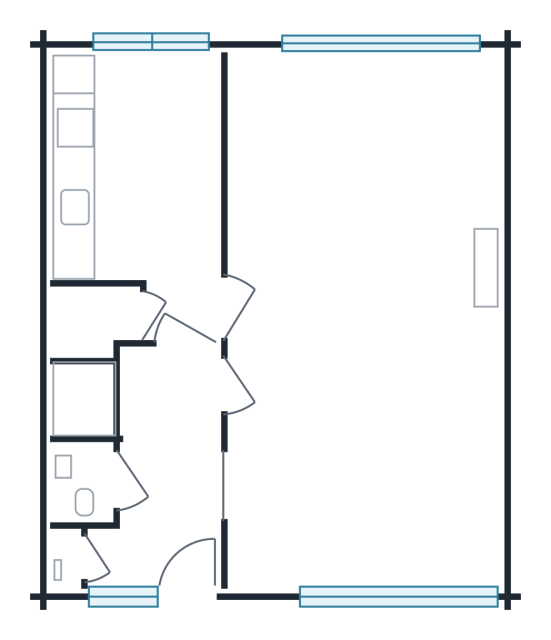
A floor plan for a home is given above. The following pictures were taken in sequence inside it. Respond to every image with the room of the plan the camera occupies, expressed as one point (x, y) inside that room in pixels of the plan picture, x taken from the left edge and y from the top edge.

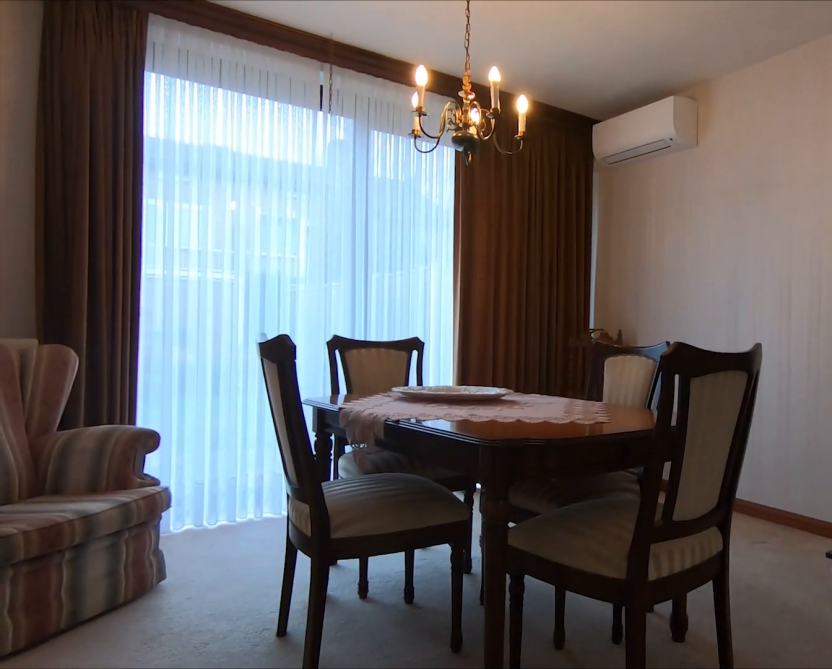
(255, 519)
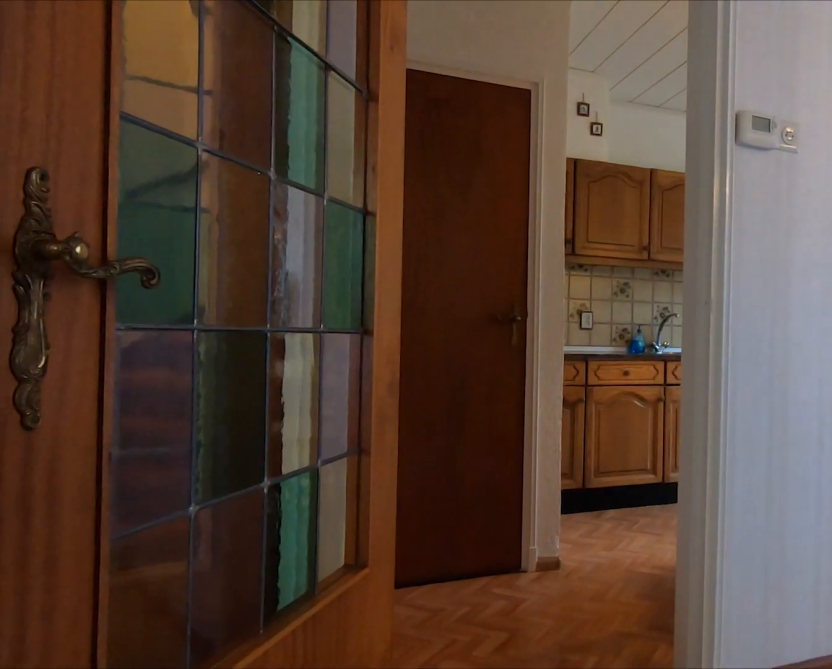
(479, 400)
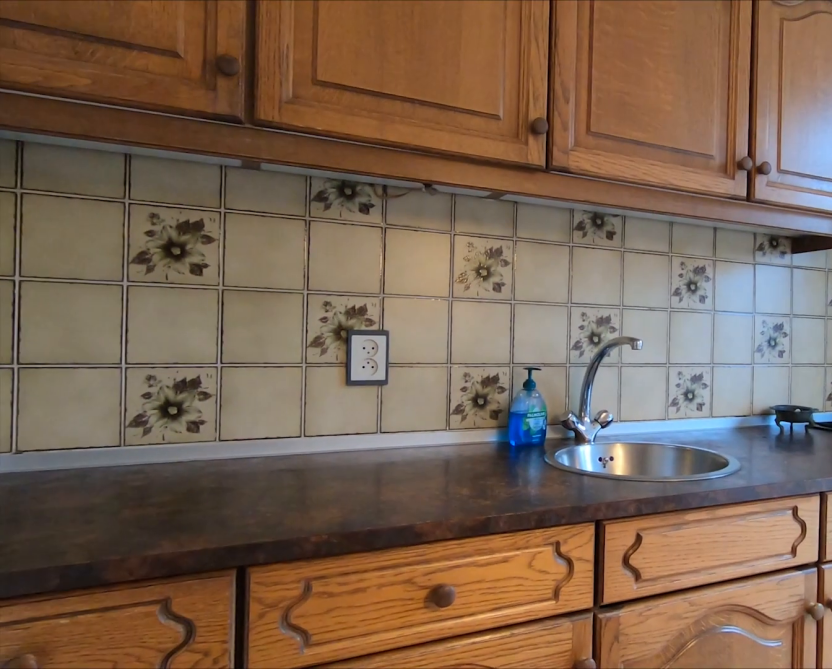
(161, 187)
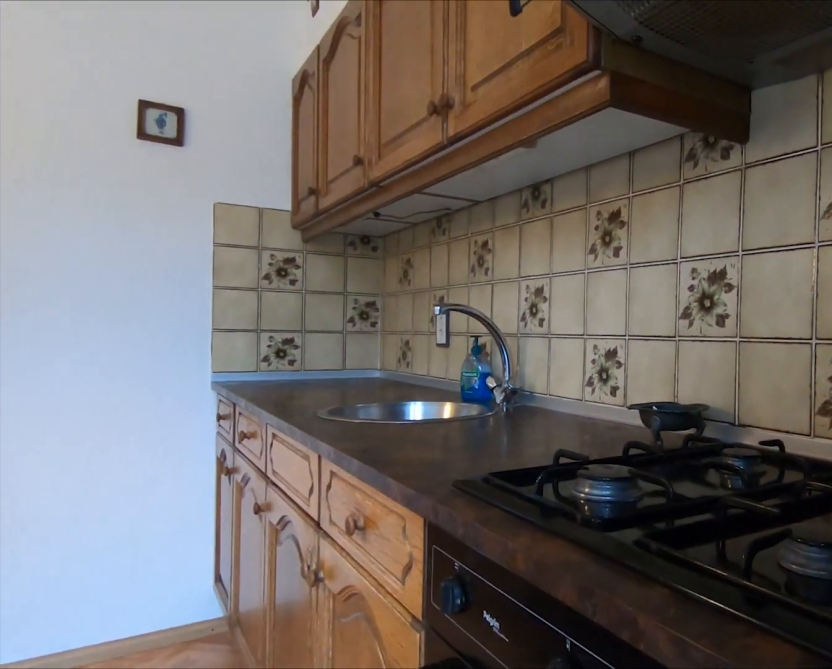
(161, 187)
